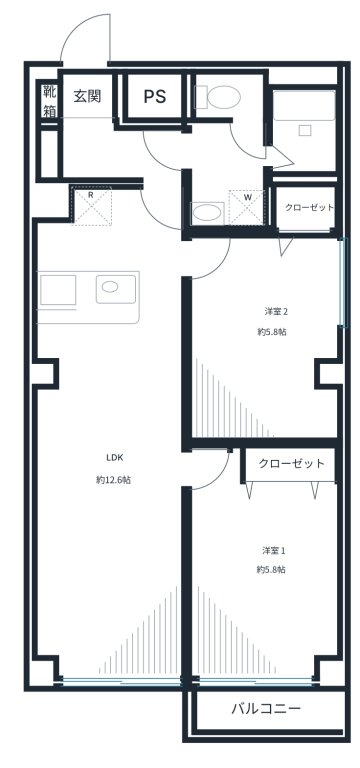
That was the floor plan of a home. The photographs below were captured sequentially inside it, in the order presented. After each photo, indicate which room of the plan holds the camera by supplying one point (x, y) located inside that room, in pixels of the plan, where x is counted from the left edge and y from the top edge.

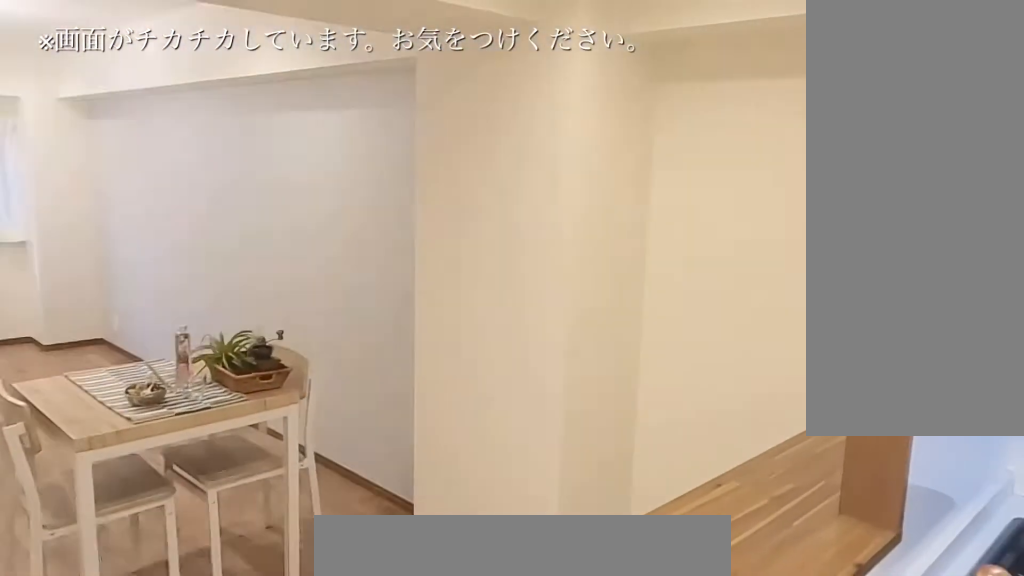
(116, 479)
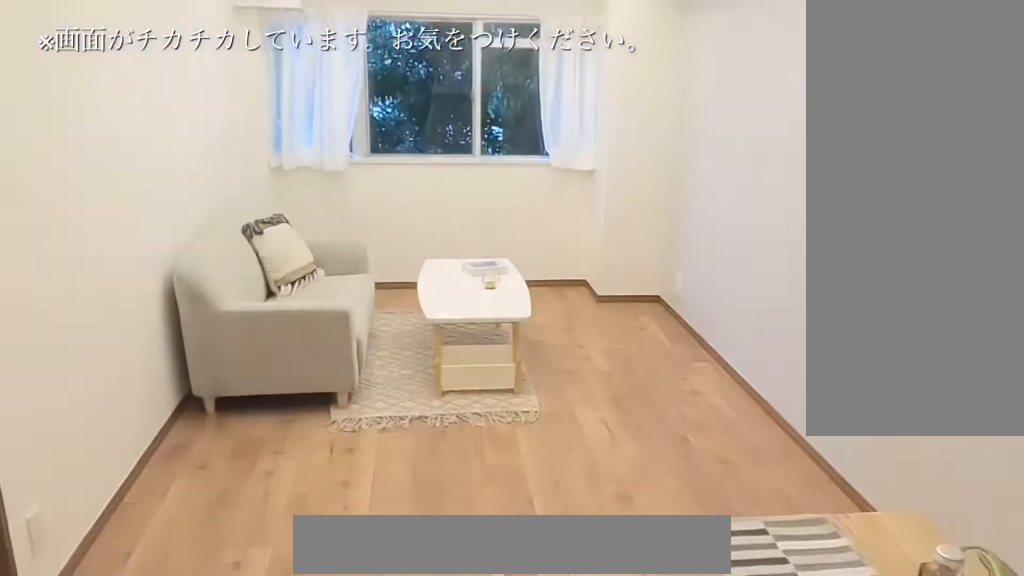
(115, 480)
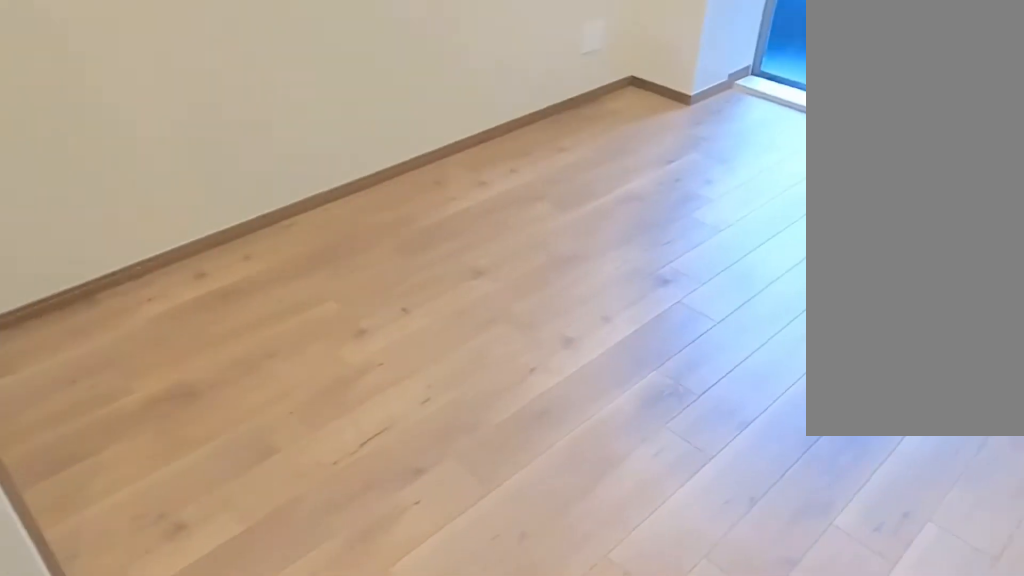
(286, 588)
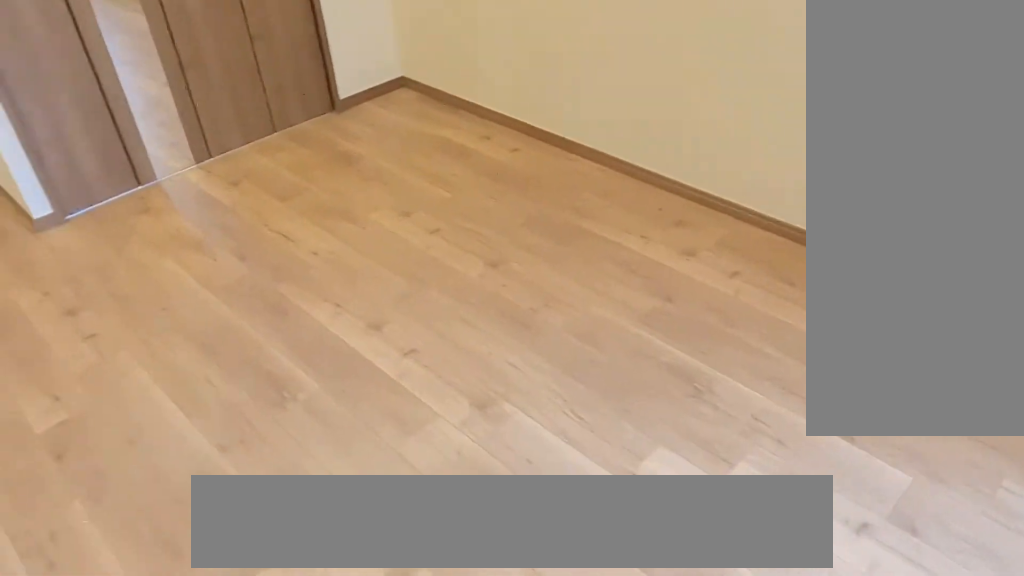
(278, 580)
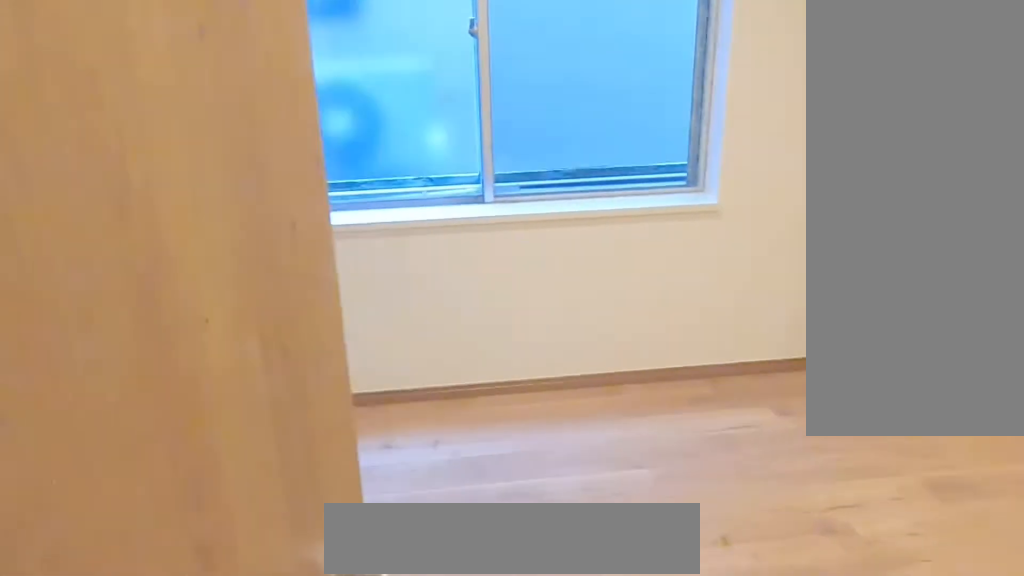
(278, 333)
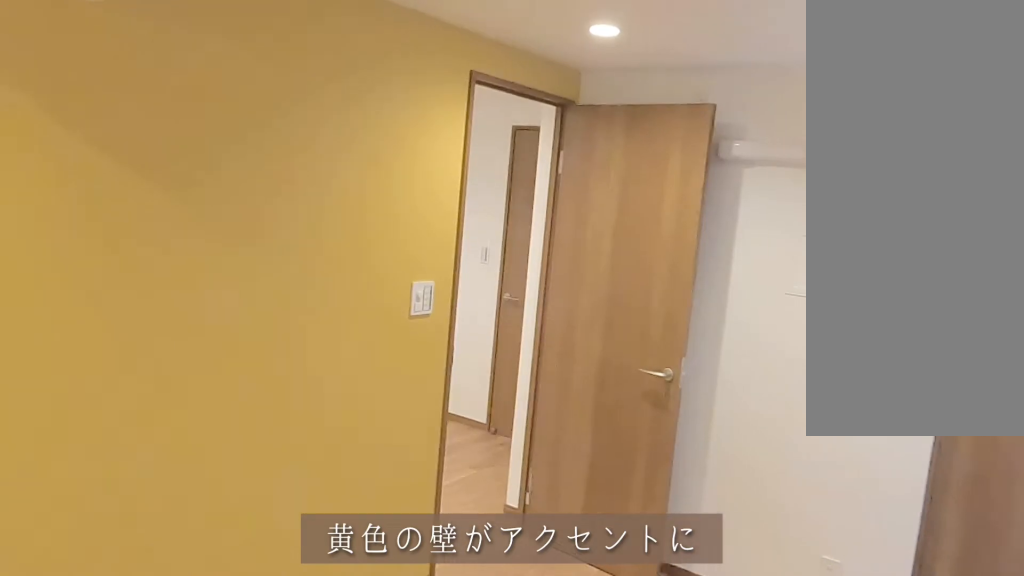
(279, 333)
